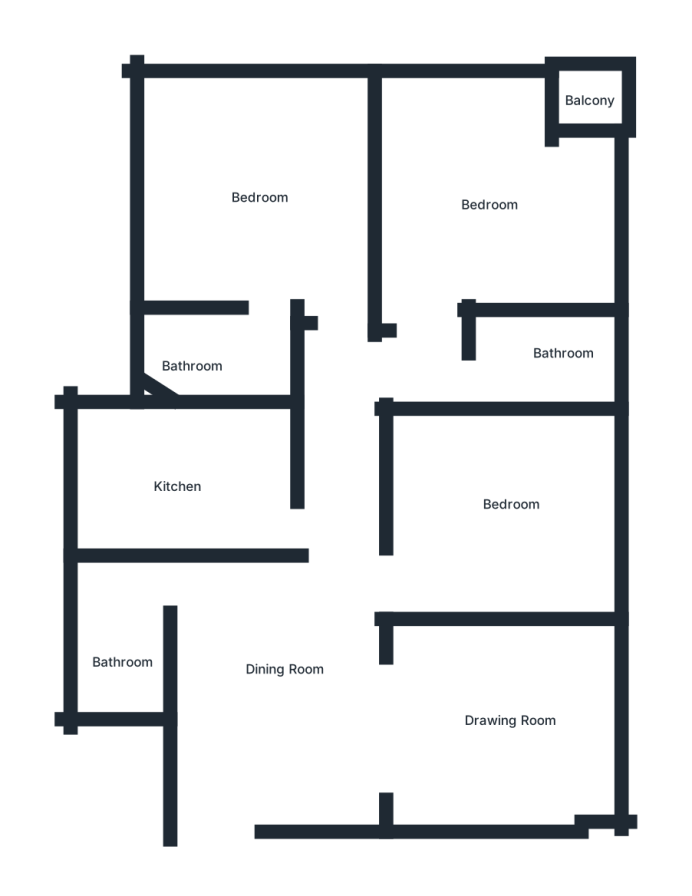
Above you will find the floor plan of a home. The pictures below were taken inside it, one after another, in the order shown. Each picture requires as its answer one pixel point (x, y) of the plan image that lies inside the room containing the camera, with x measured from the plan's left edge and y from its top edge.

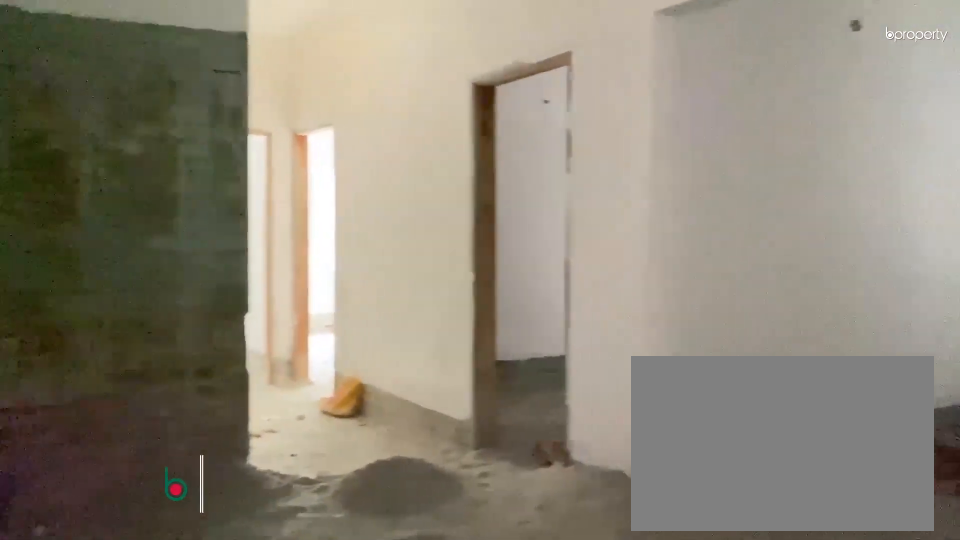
(266, 681)
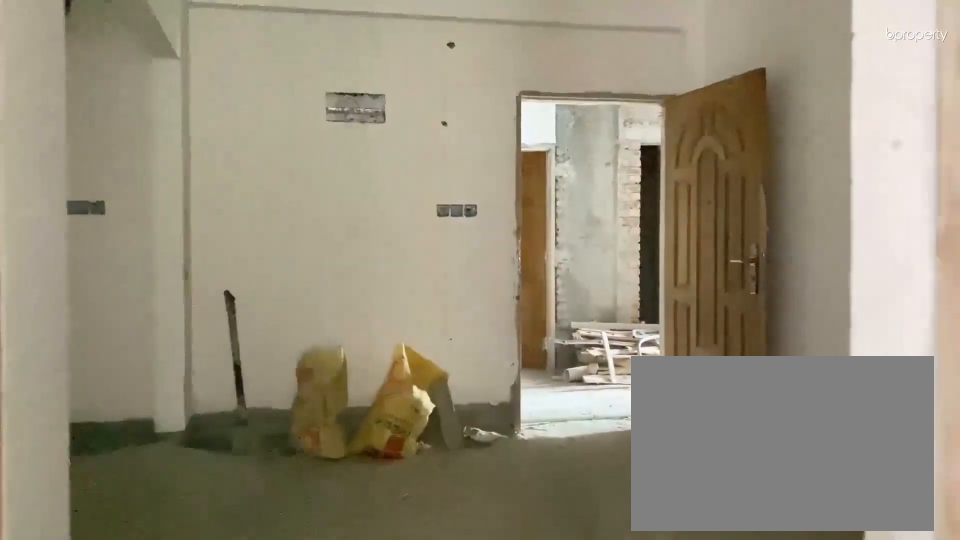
(266, 681)
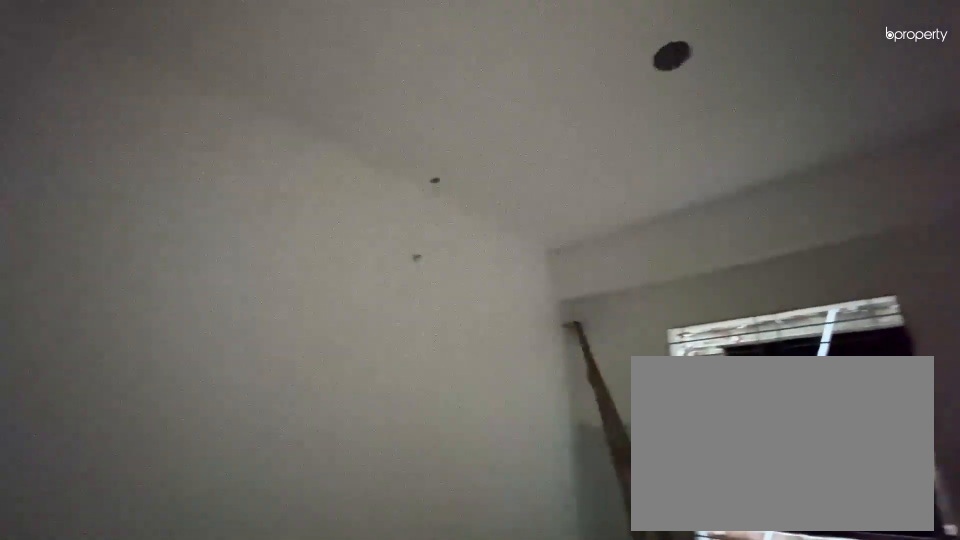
(510, 518)
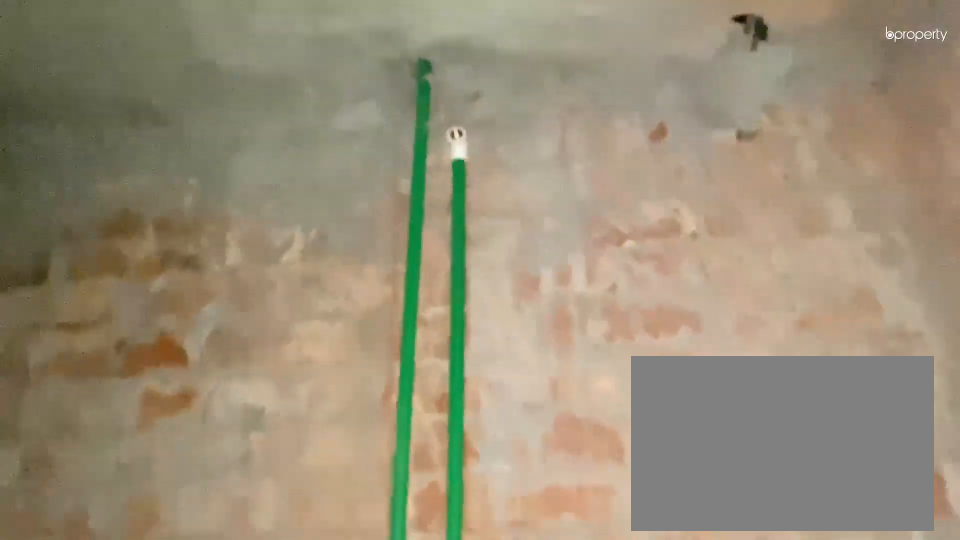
(126, 639)
